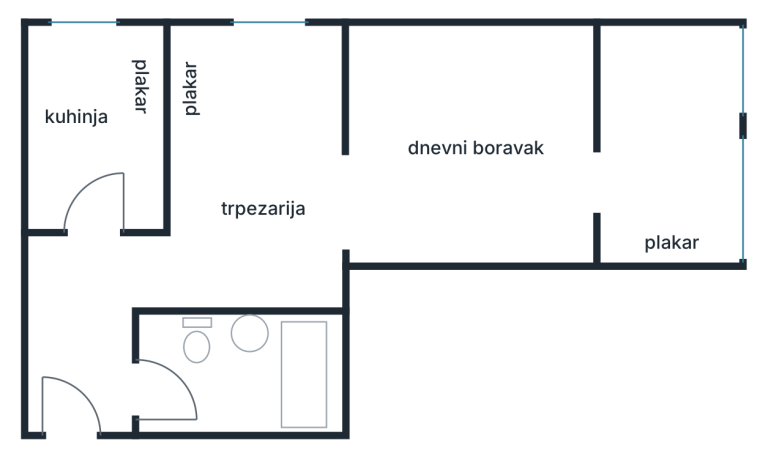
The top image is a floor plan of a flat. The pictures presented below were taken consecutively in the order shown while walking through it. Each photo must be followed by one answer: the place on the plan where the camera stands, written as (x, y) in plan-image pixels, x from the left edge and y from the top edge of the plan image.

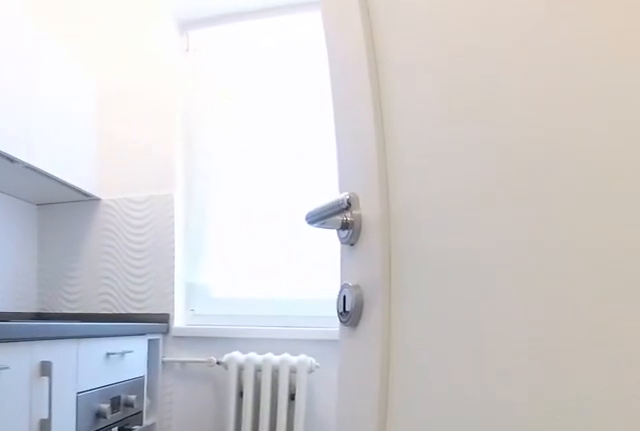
(97, 269)
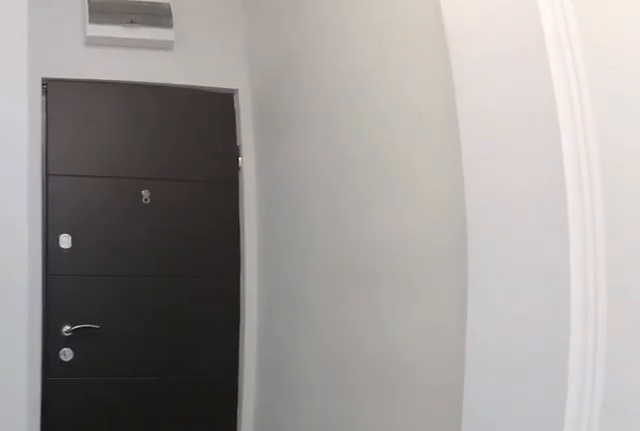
(96, 270)
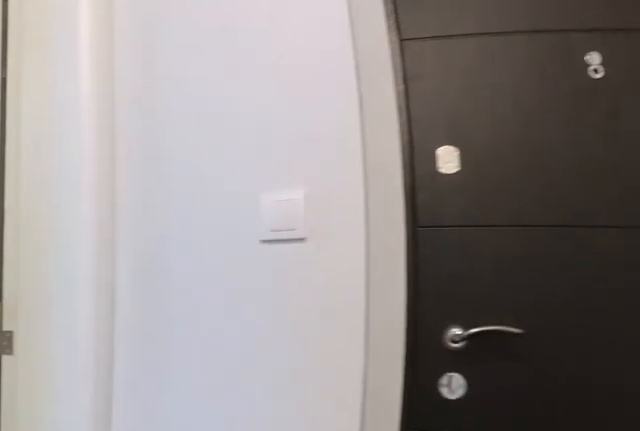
(92, 368)
